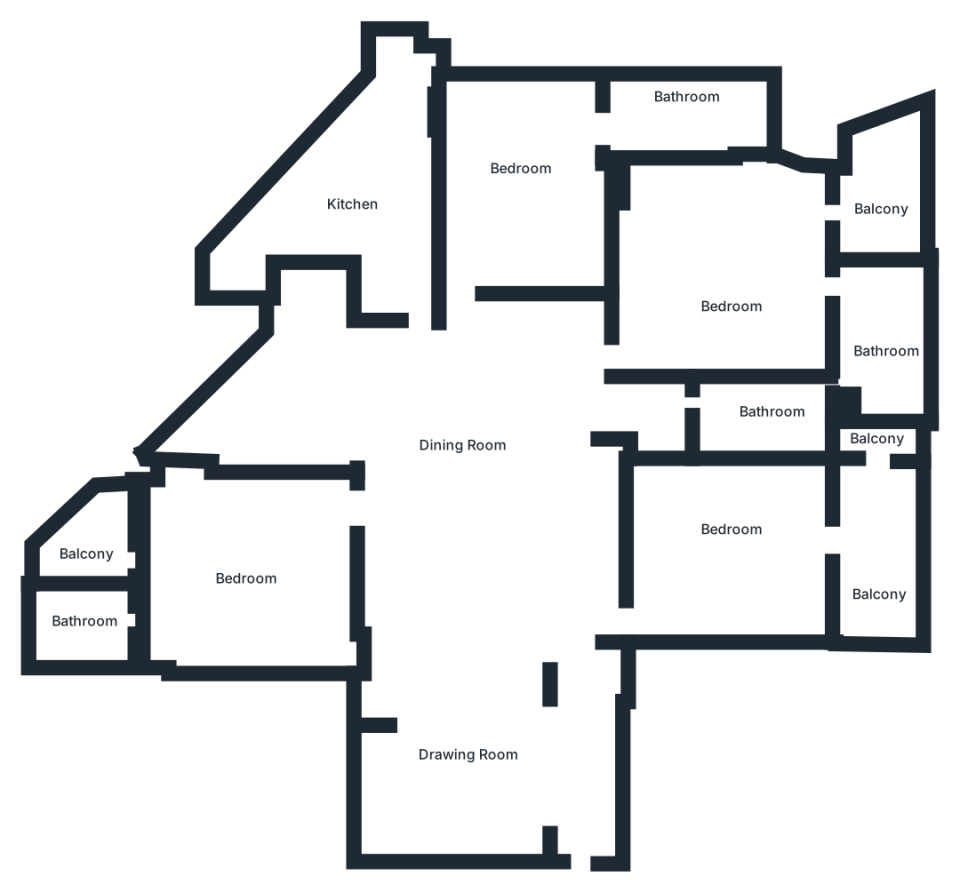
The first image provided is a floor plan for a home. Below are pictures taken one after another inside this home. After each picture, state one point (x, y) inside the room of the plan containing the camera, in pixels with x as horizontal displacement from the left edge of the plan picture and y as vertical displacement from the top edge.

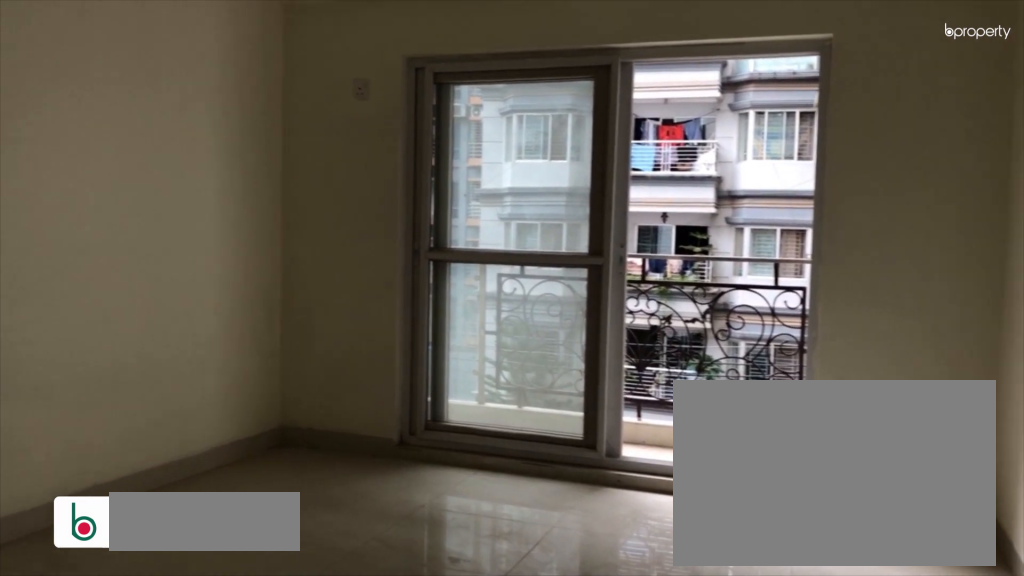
(726, 540)
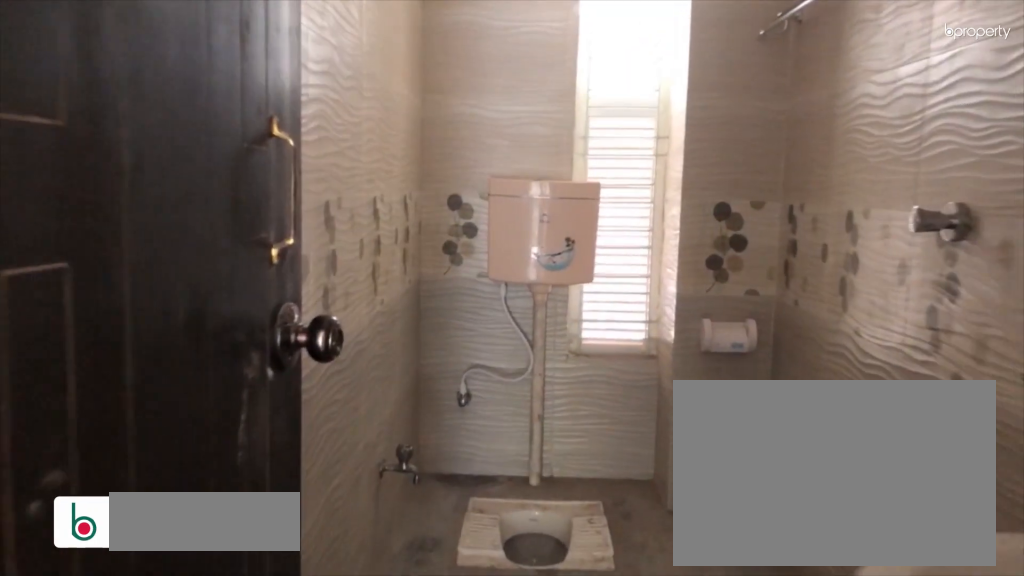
(758, 424)
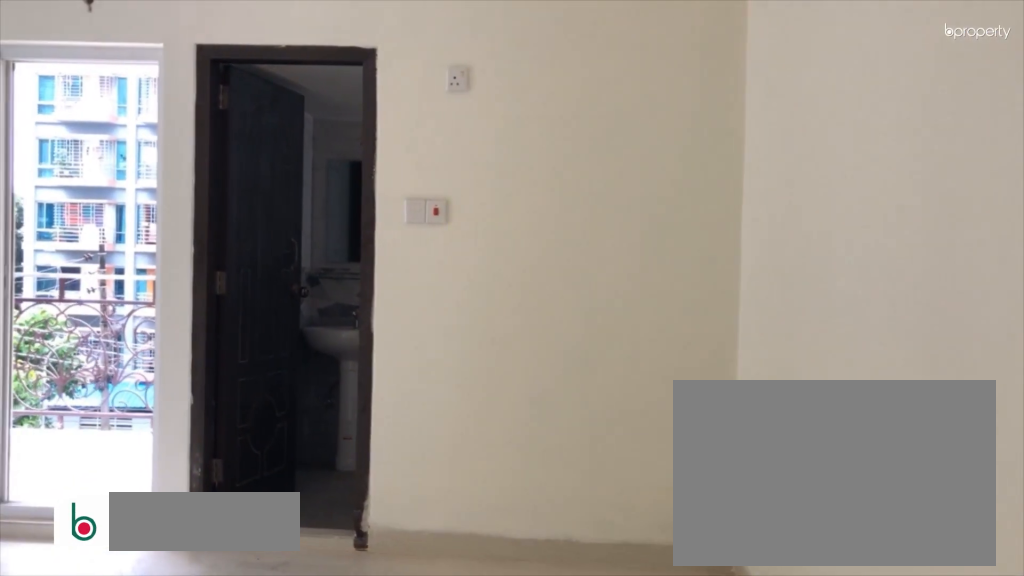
(720, 313)
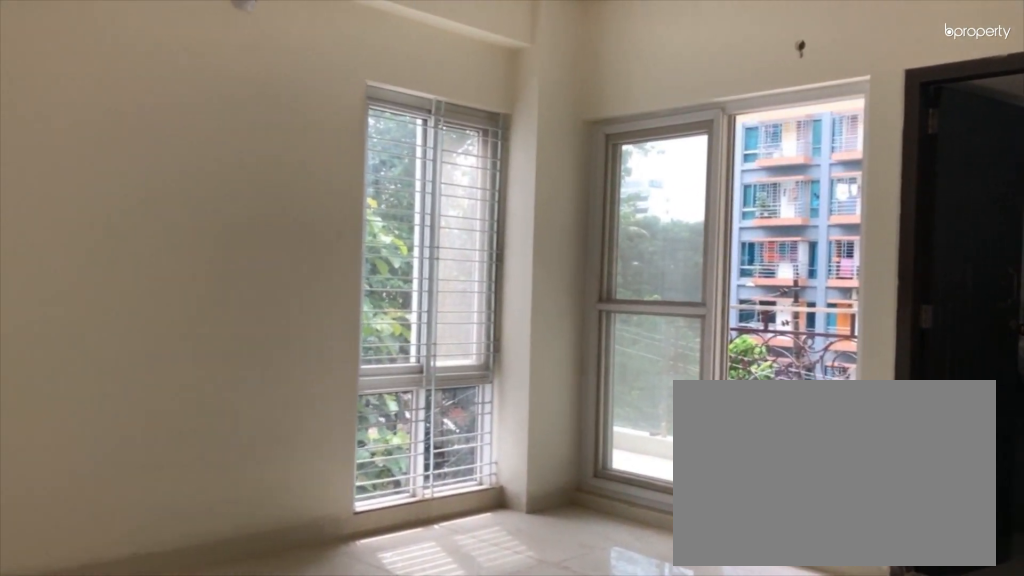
(720, 313)
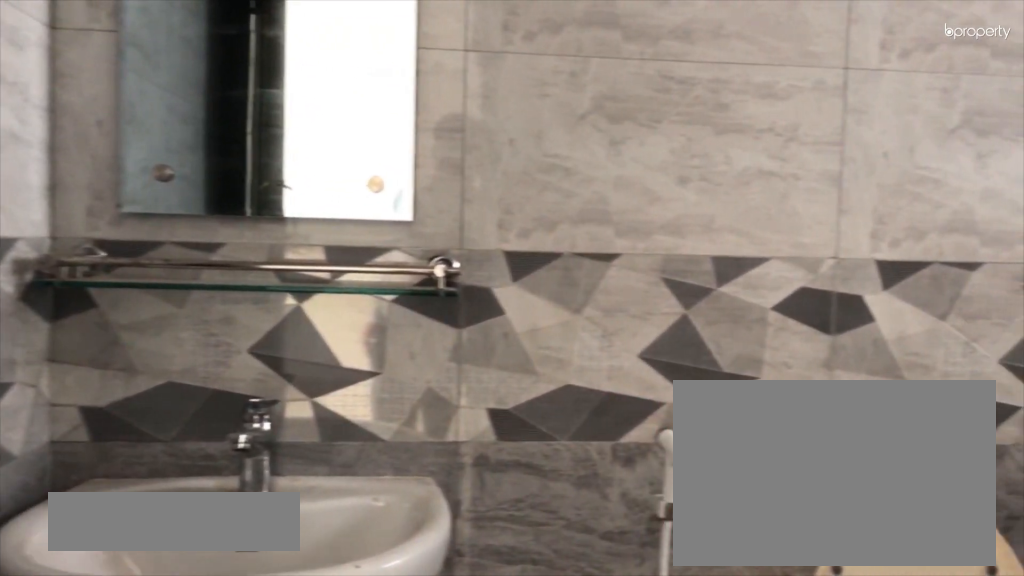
(880, 350)
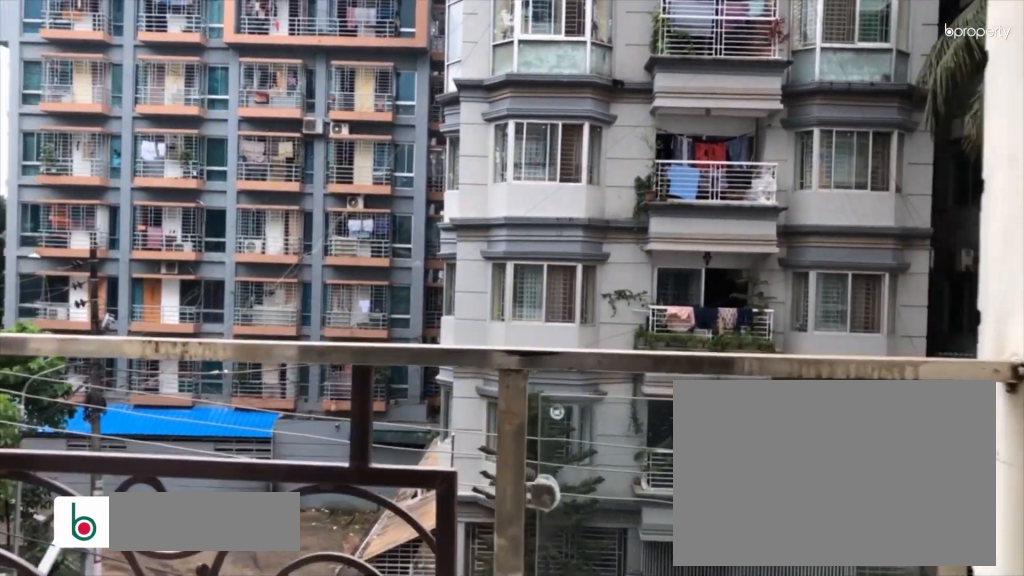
(886, 202)
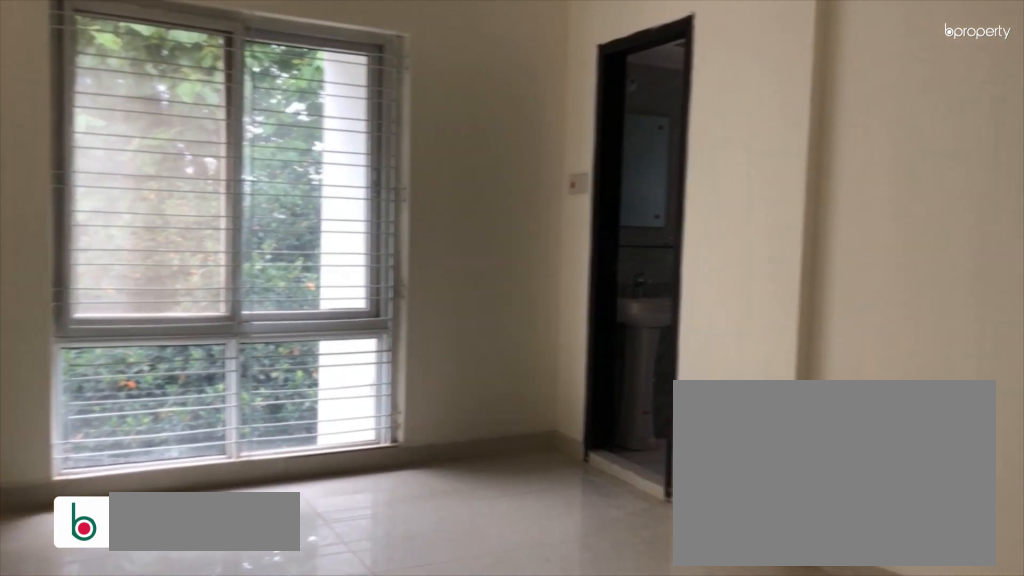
(517, 184)
